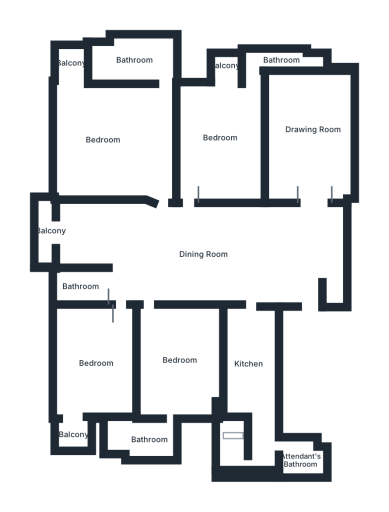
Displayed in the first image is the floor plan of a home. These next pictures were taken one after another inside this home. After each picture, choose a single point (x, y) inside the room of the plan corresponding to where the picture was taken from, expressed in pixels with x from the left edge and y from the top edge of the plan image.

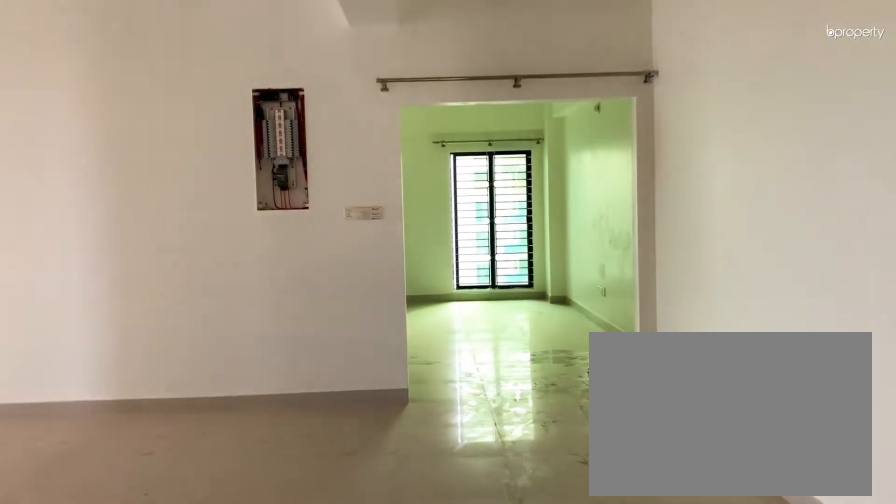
(296, 274)
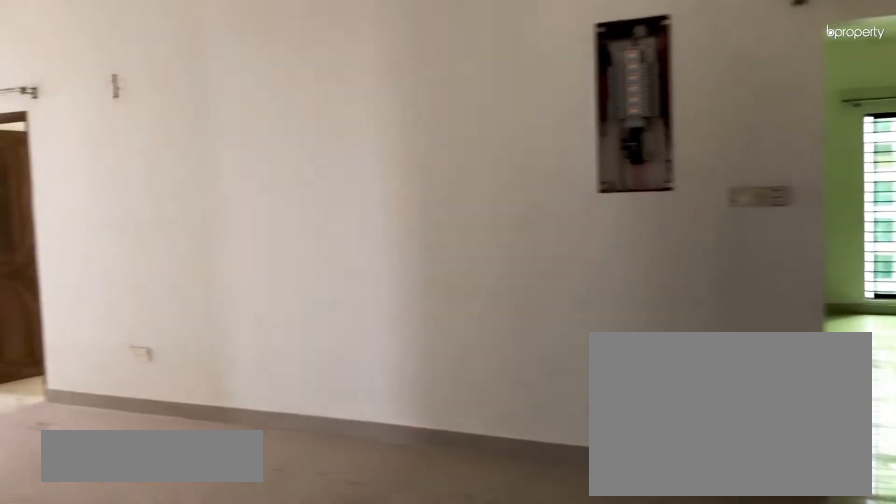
(296, 274)
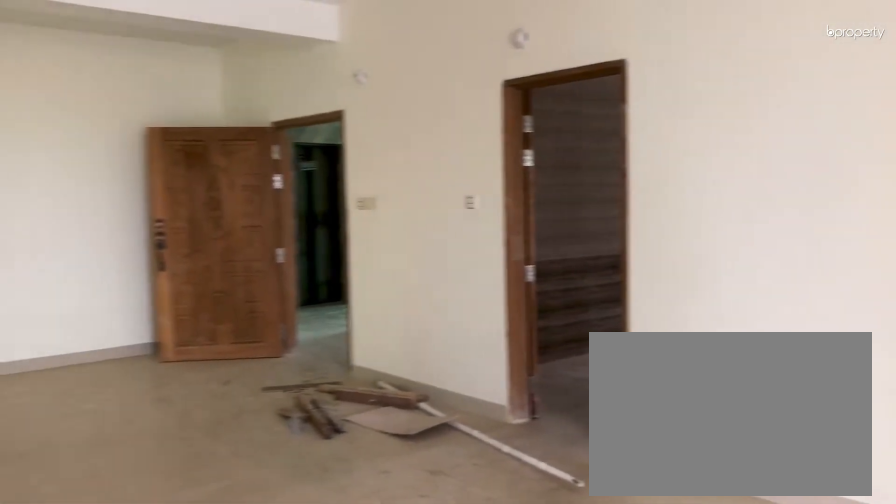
(195, 254)
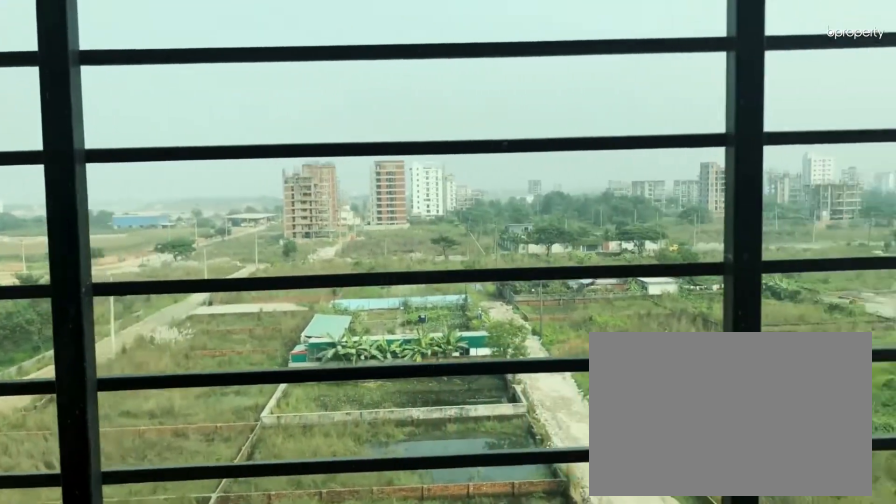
(46, 236)
